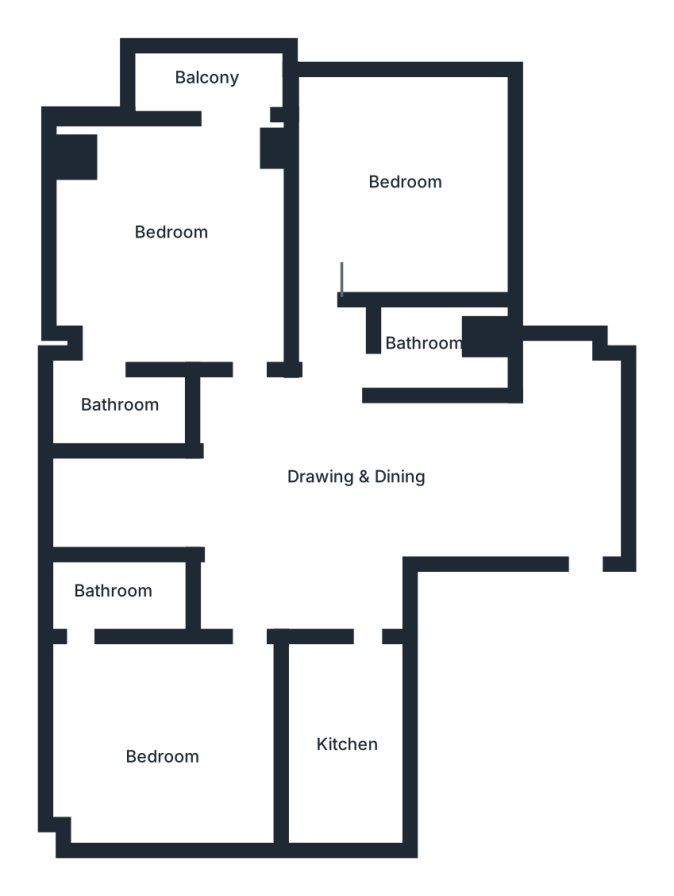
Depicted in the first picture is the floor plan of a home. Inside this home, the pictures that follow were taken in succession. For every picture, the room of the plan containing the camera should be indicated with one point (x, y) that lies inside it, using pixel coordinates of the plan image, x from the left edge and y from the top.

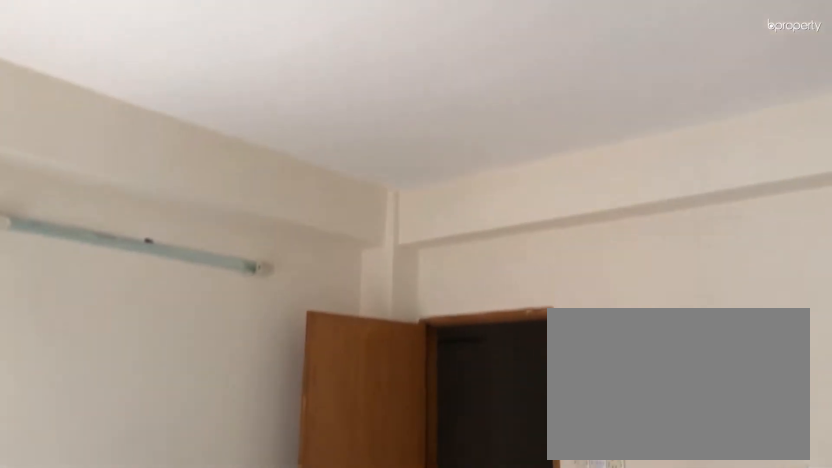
(127, 268)
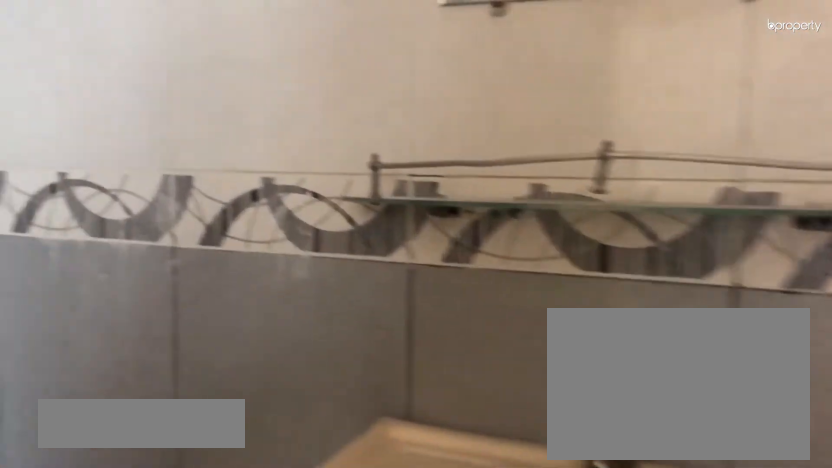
(102, 413)
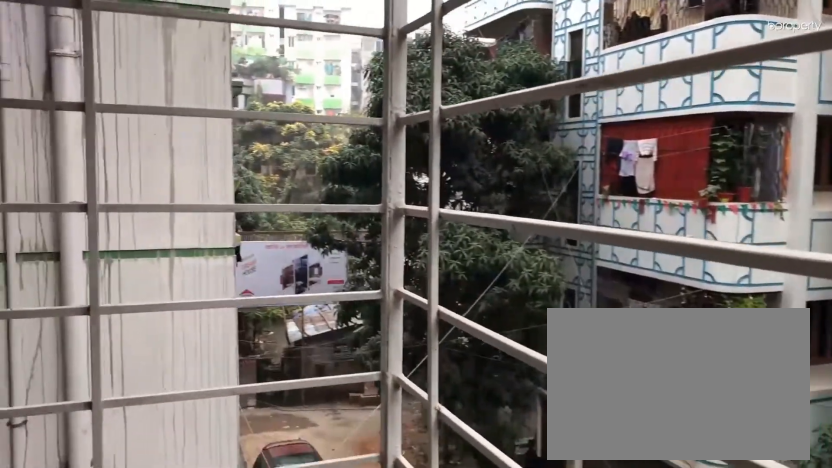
(226, 83)
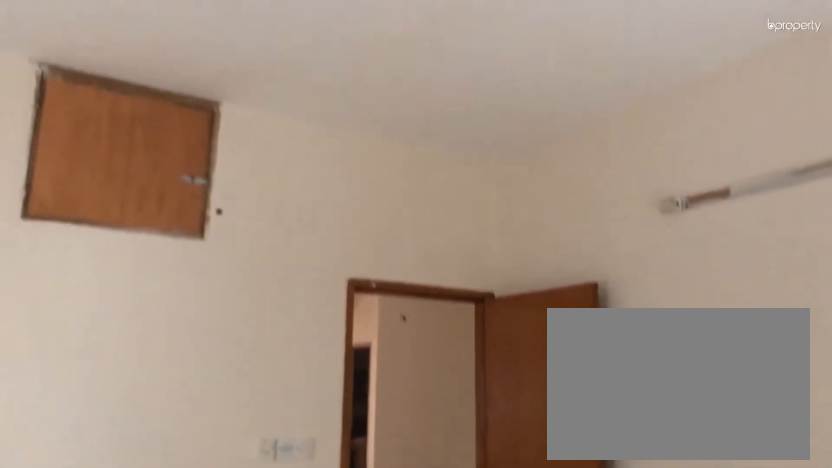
(148, 713)
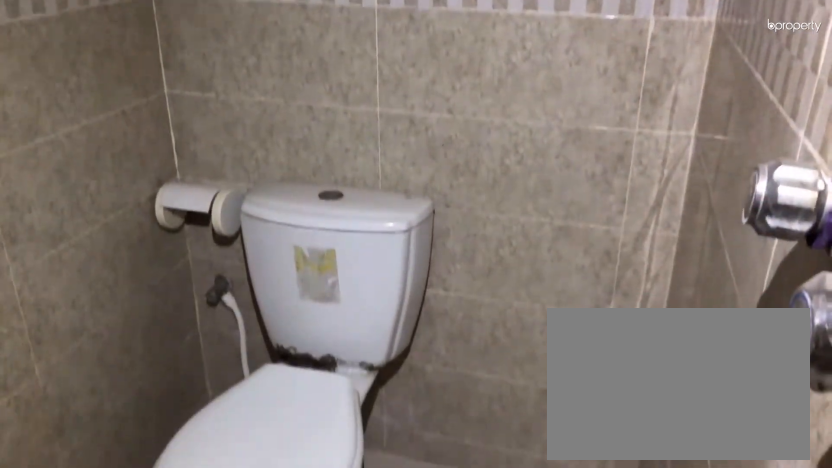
(110, 601)
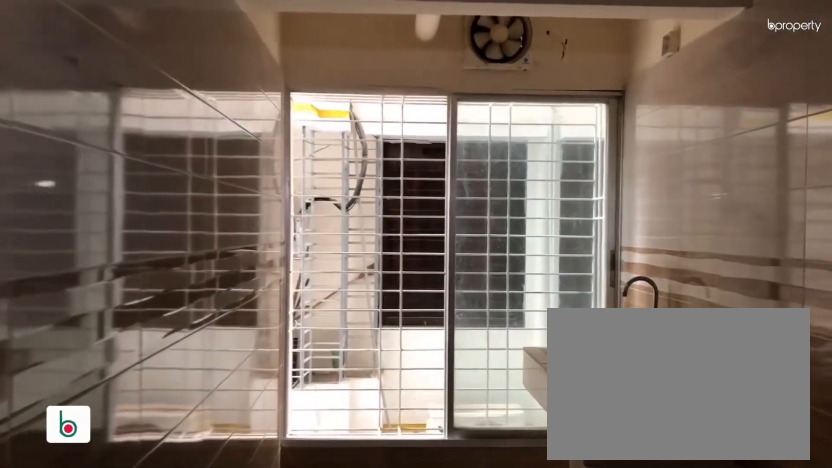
(345, 731)
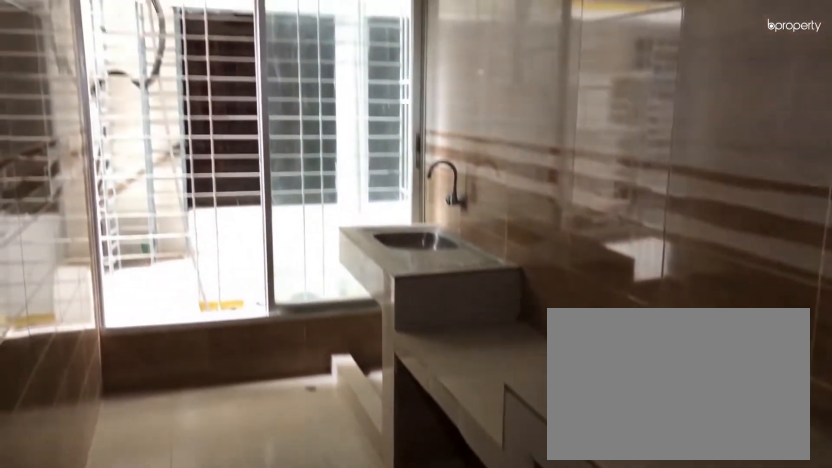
(345, 731)
